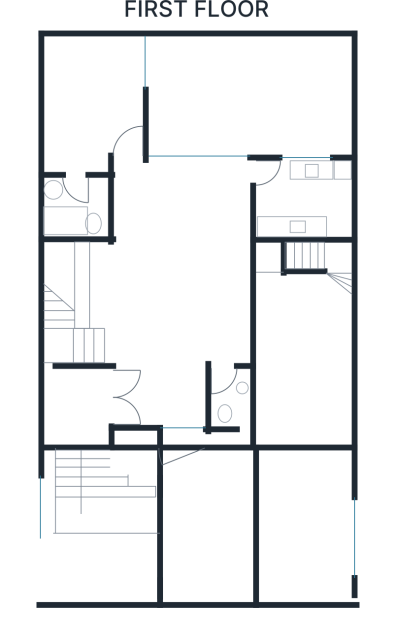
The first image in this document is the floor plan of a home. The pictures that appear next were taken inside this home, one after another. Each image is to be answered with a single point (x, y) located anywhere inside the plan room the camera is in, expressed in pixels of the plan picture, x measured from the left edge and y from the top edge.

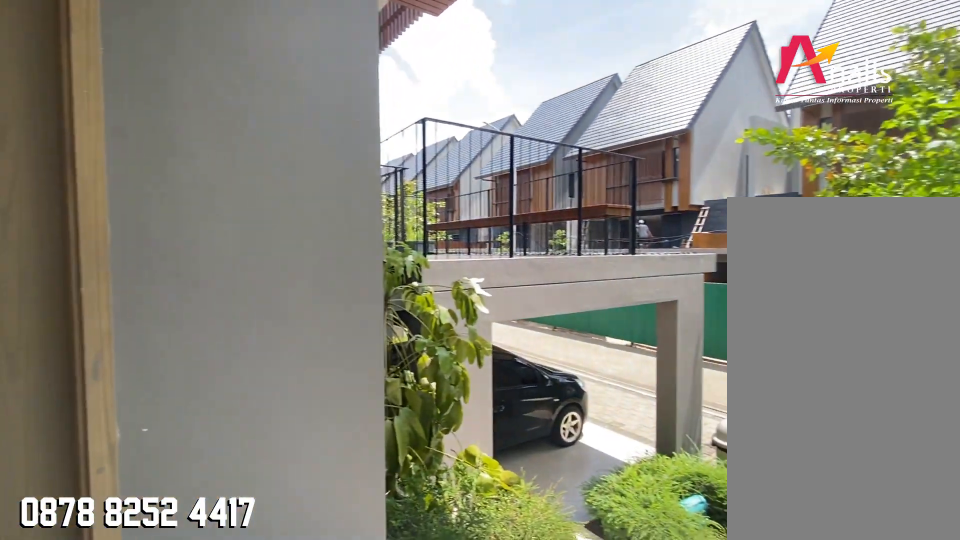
(75, 408)
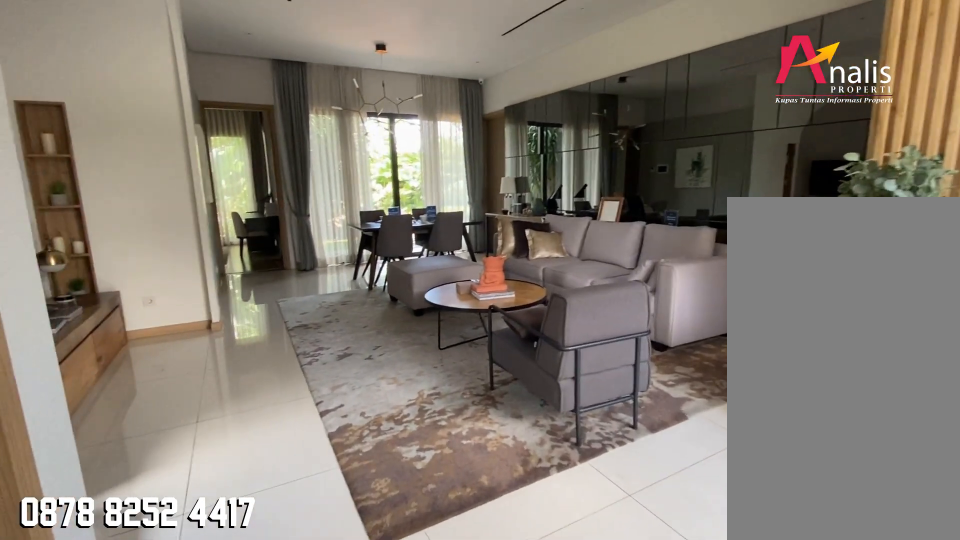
(164, 291)
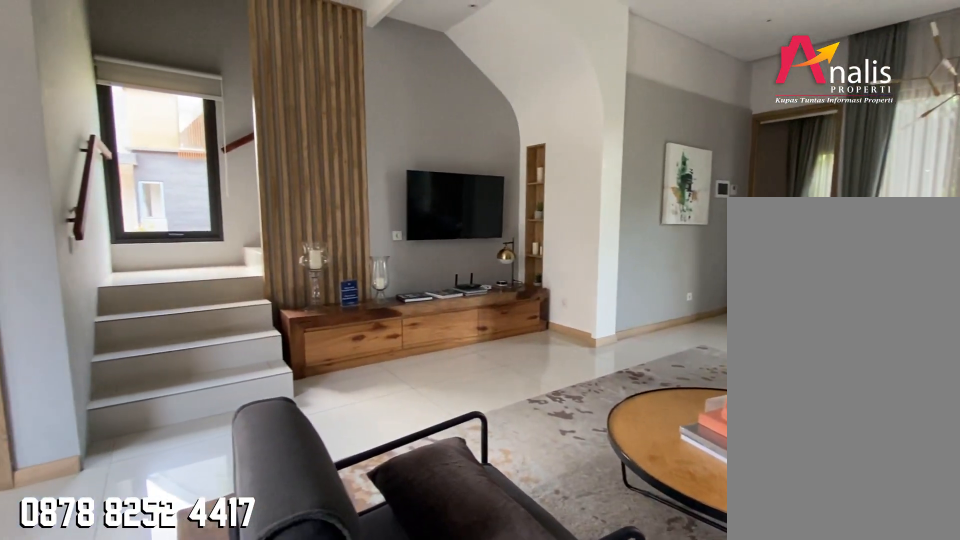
(164, 291)
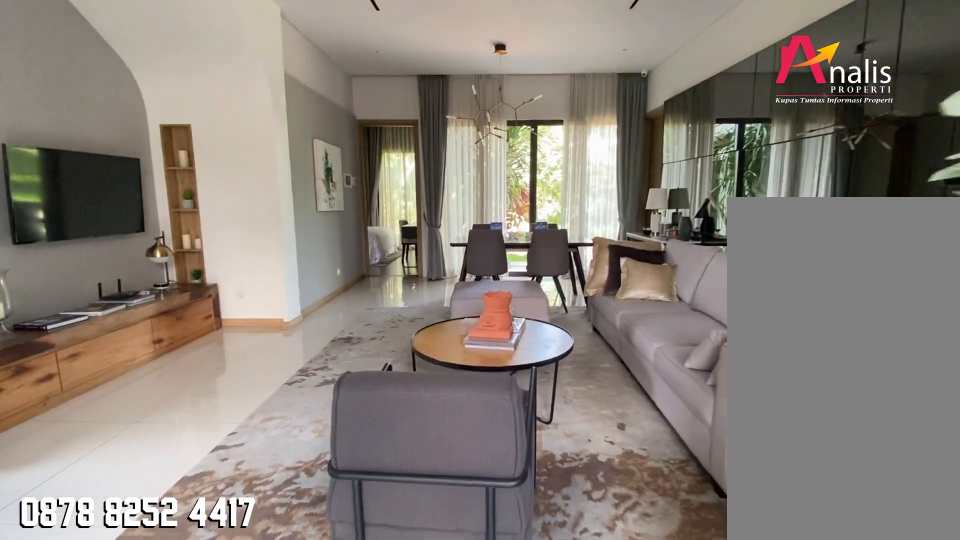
(164, 297)
